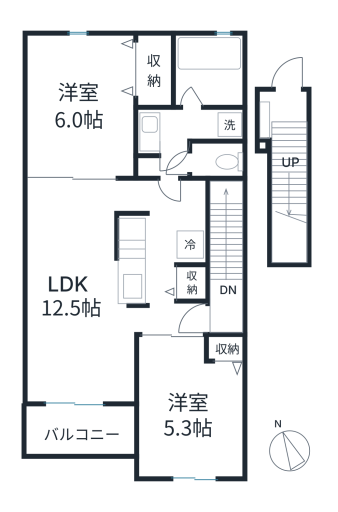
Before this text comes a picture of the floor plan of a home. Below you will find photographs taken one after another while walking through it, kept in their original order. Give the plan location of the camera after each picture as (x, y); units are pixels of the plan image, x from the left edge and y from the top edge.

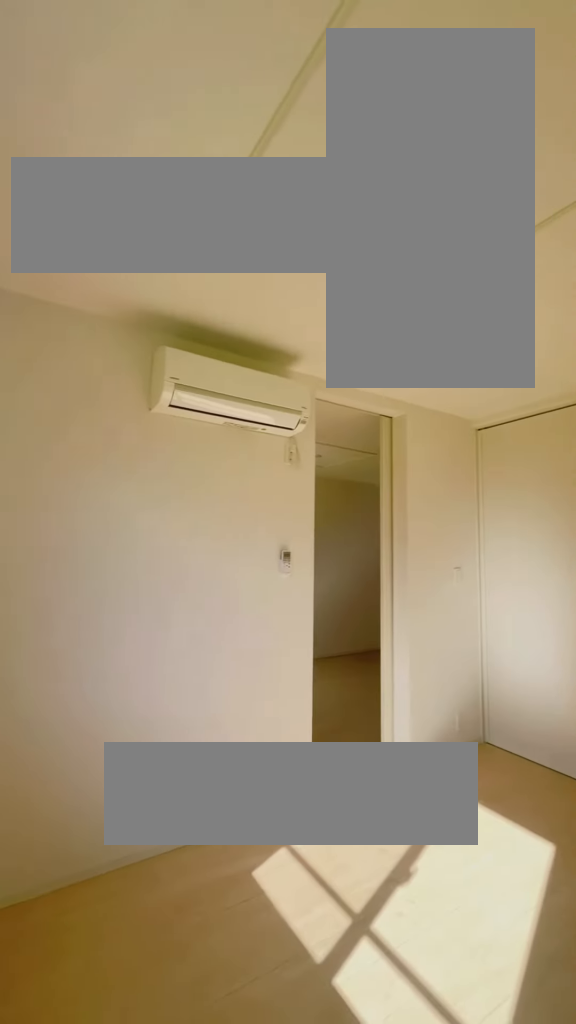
(231, 467)
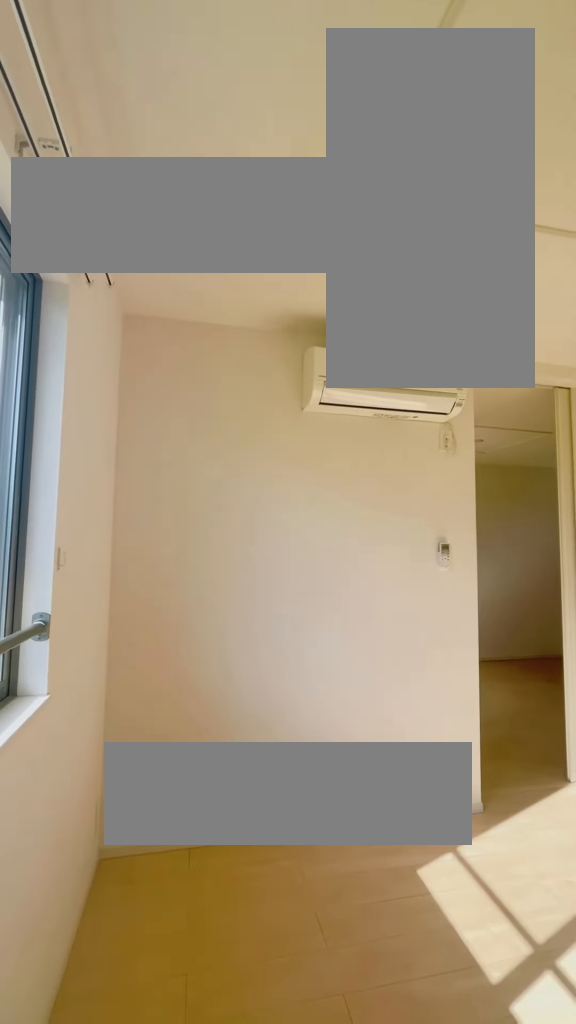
(231, 467)
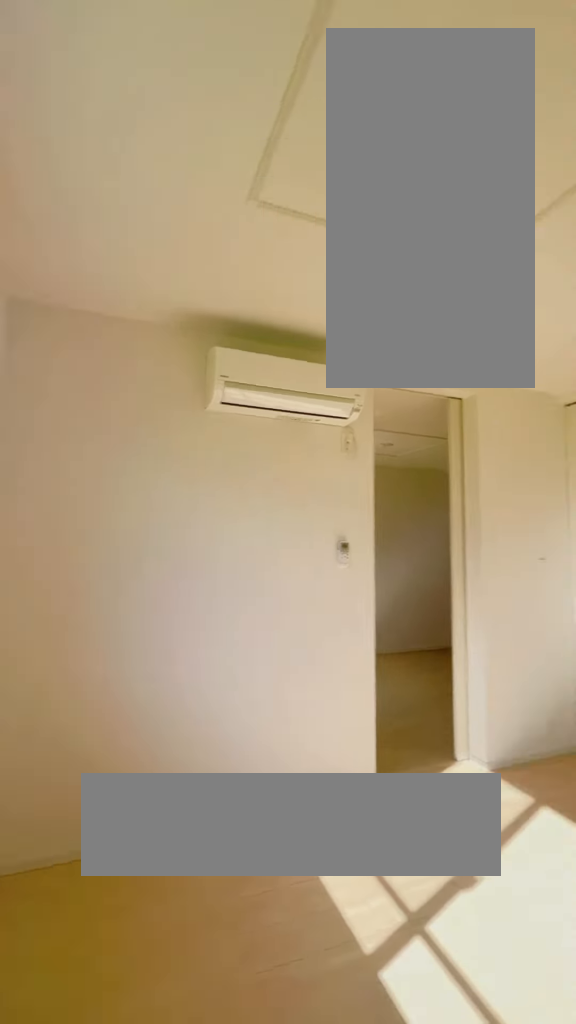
(224, 462)
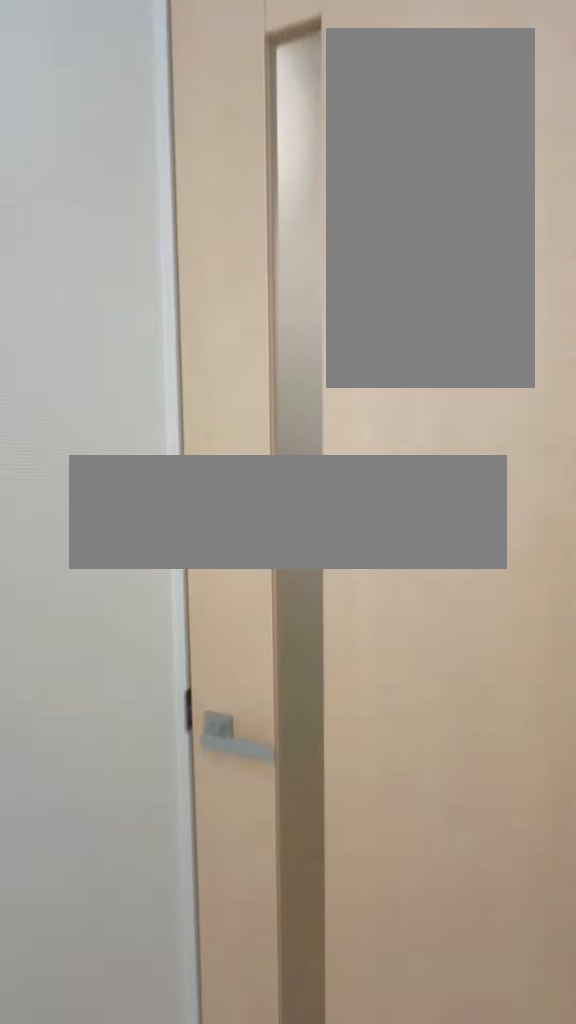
(155, 314)
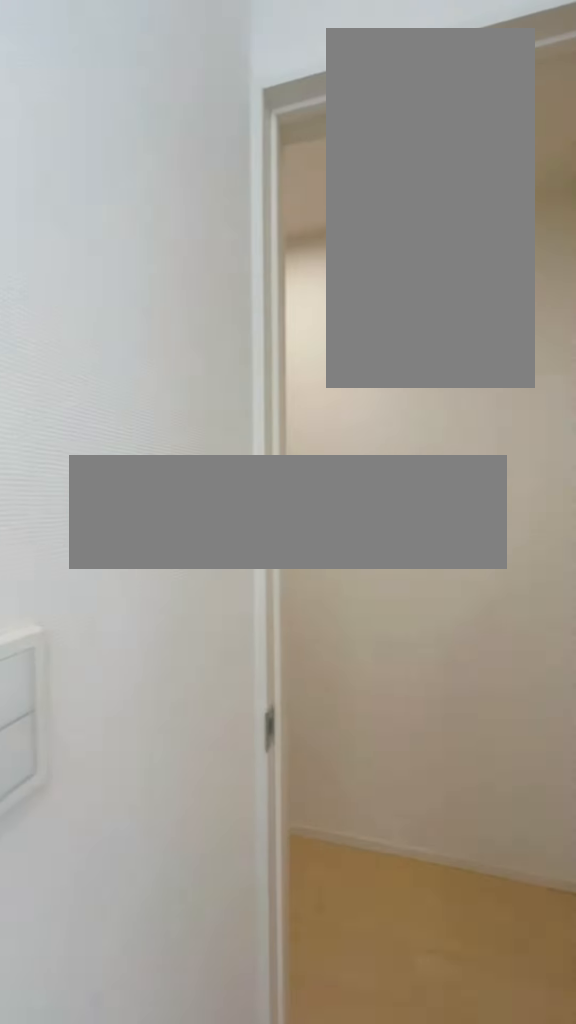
(201, 314)
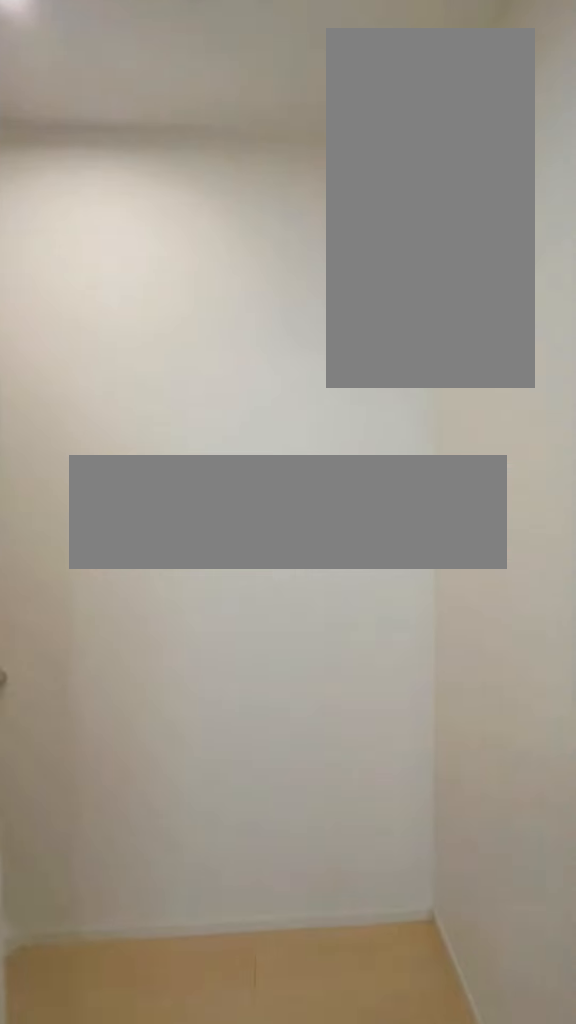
(219, 315)
